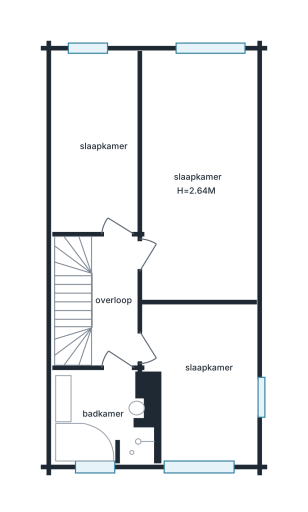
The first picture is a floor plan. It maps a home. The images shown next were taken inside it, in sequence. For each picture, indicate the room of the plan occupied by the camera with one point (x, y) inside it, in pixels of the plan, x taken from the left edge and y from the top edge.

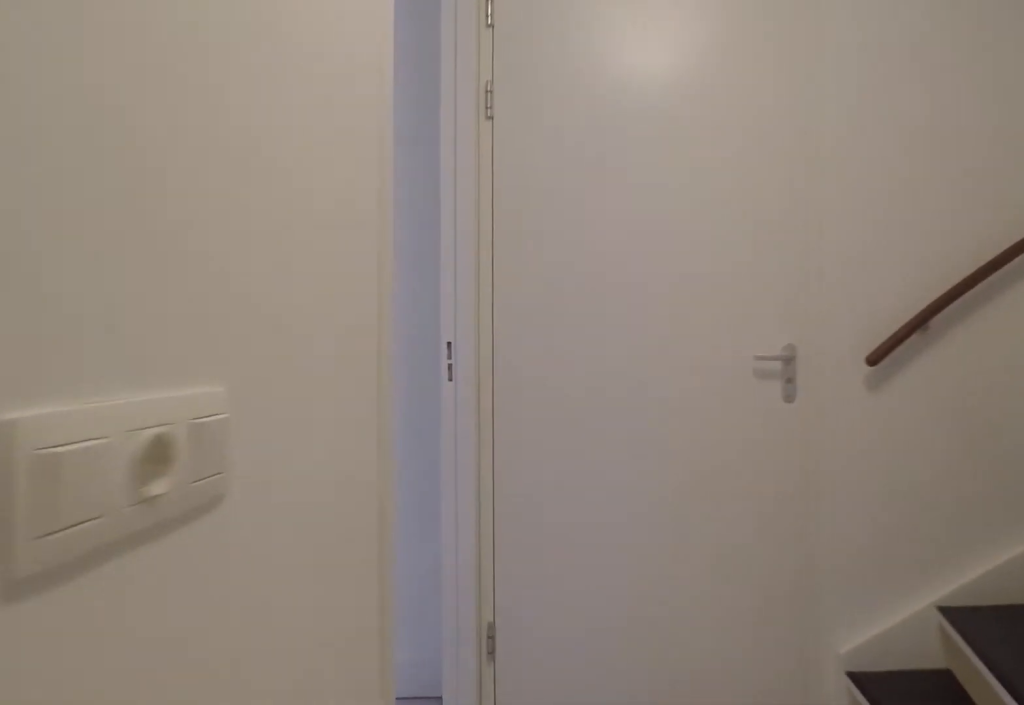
(114, 301)
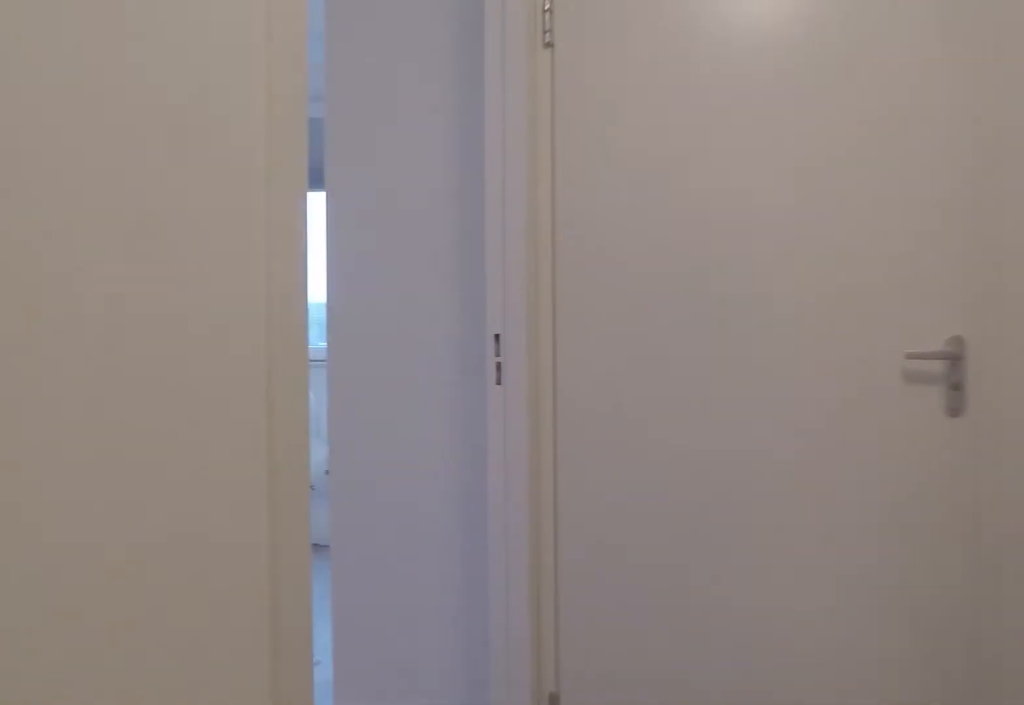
(114, 301)
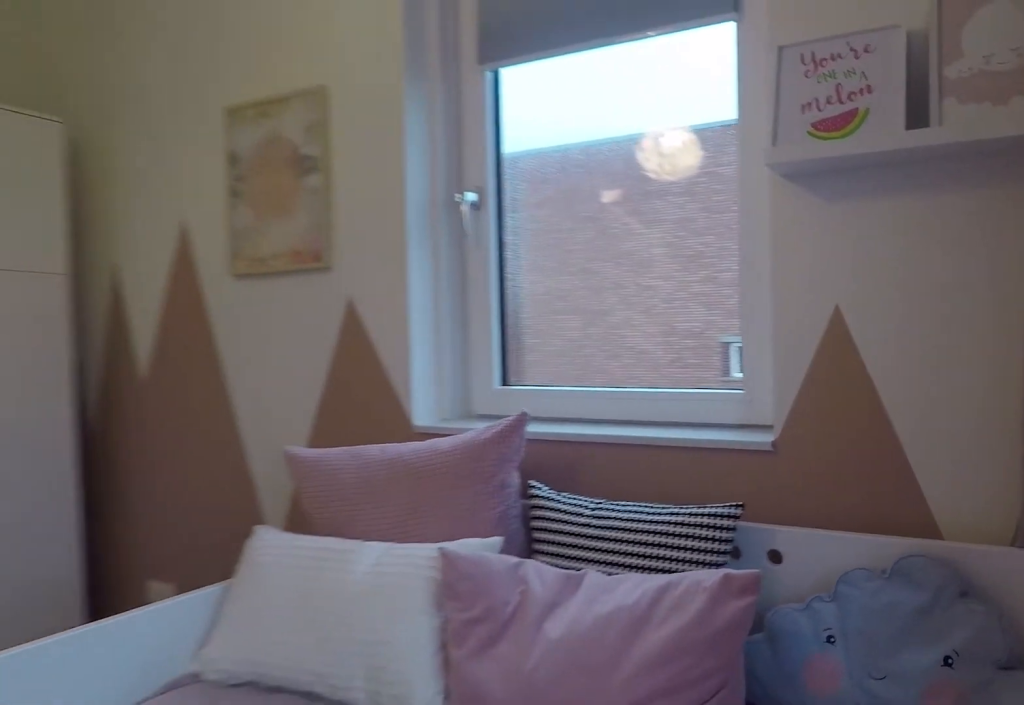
(203, 388)
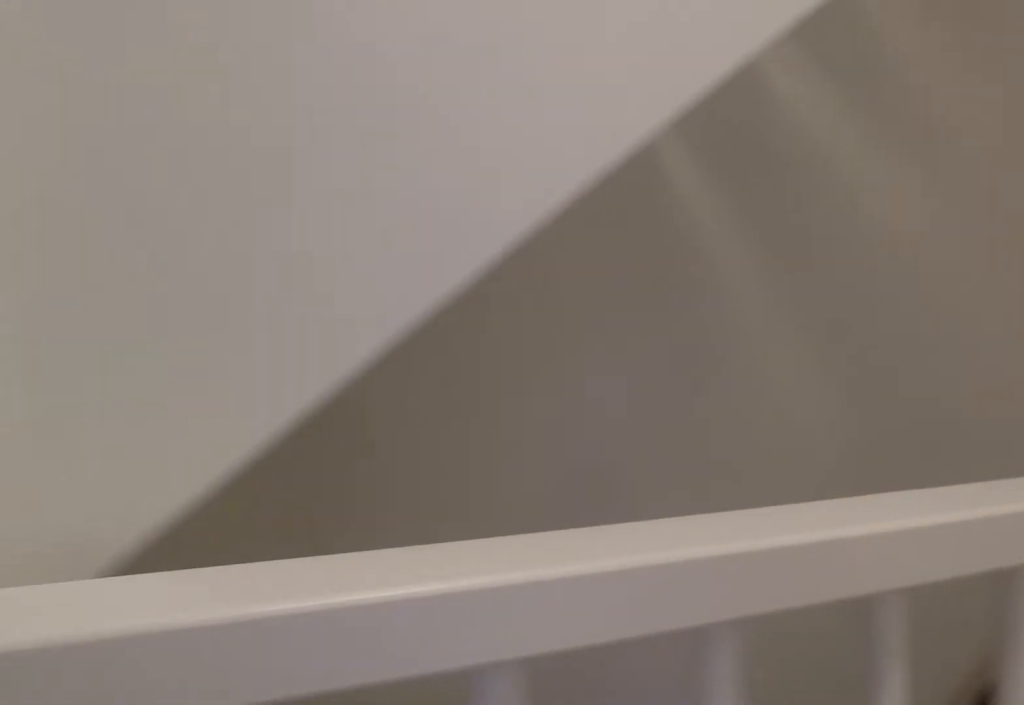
(114, 301)
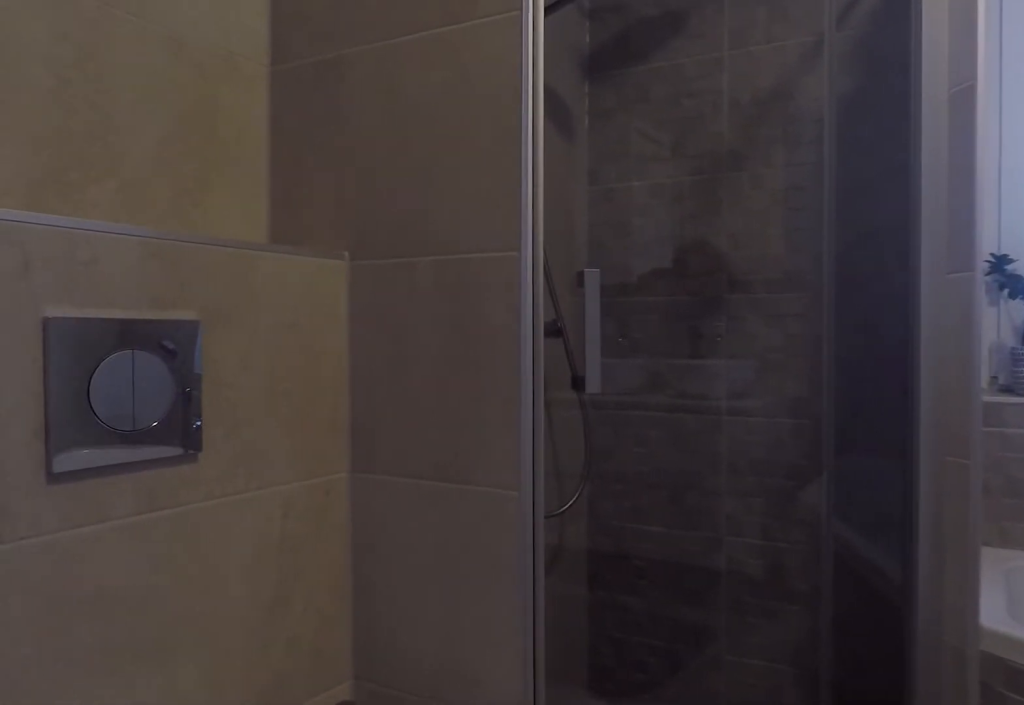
(100, 418)
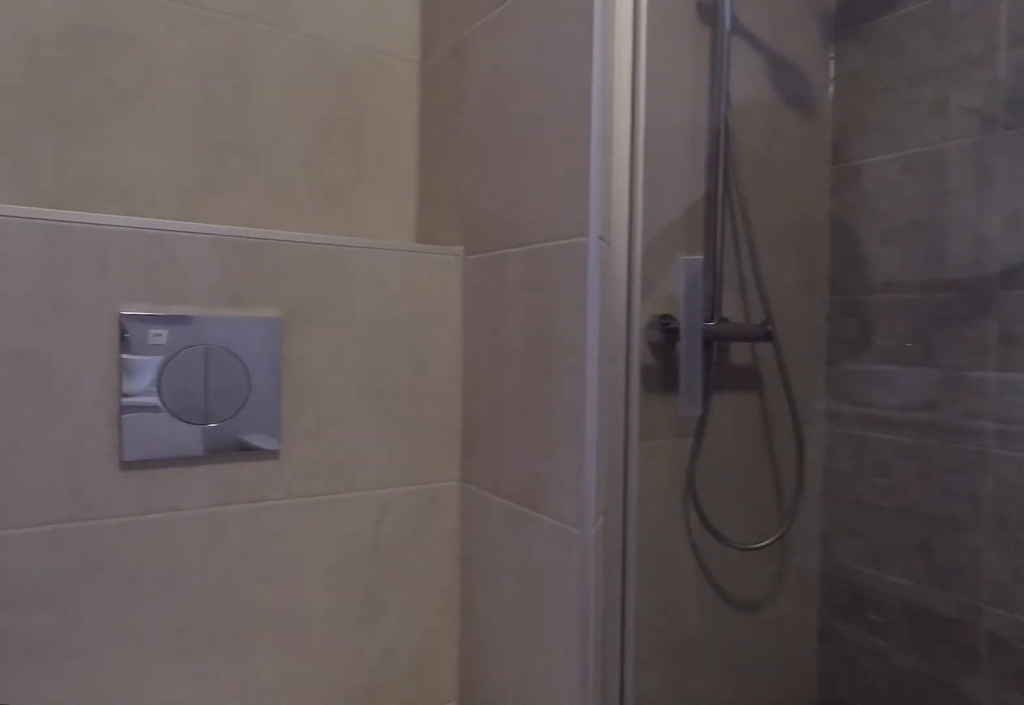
(100, 418)
